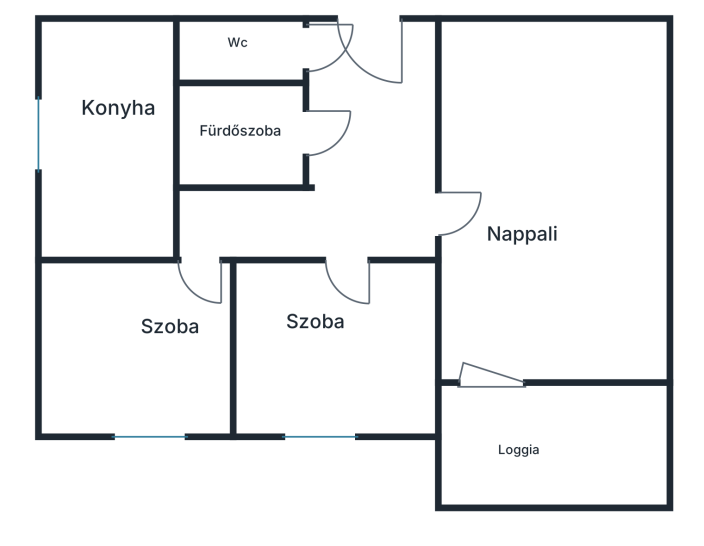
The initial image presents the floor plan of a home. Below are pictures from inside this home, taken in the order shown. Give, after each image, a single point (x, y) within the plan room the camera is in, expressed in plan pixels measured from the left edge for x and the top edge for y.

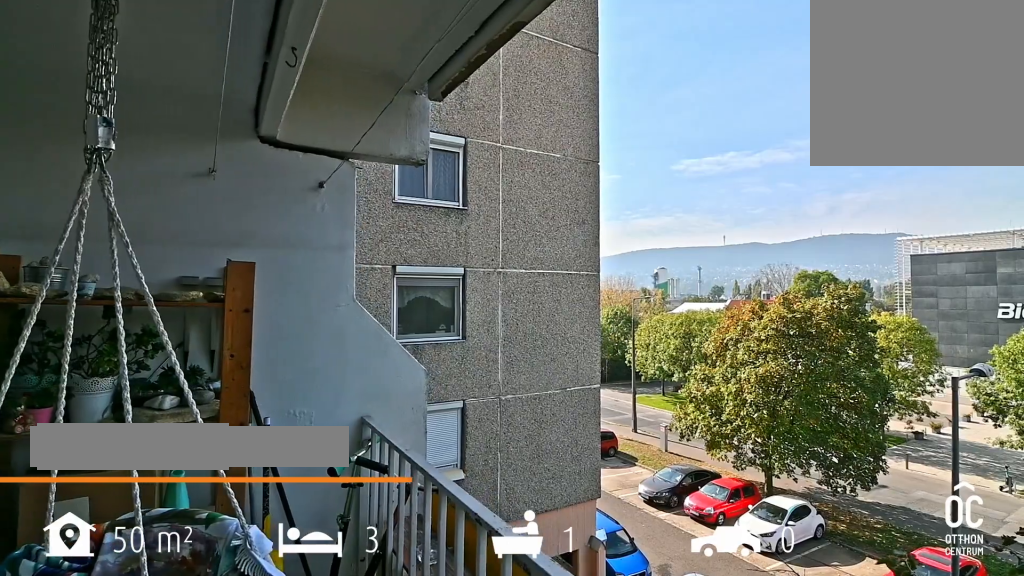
(557, 434)
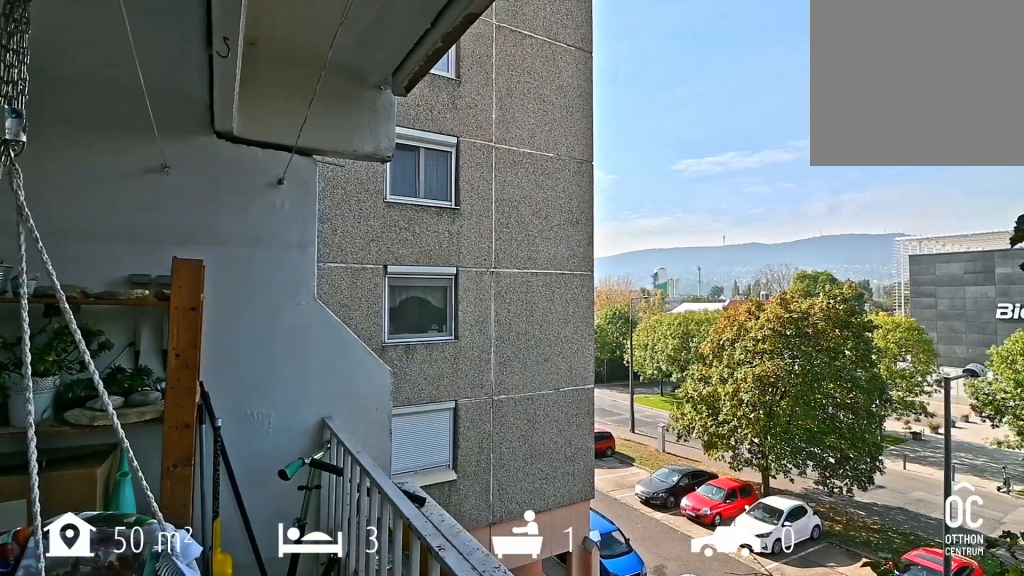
(557, 434)
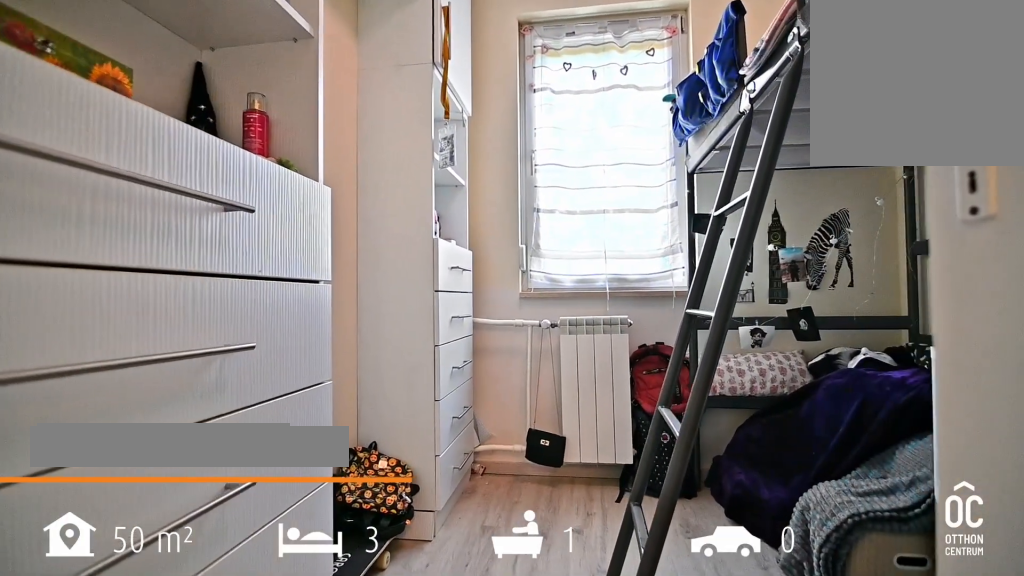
(332, 338)
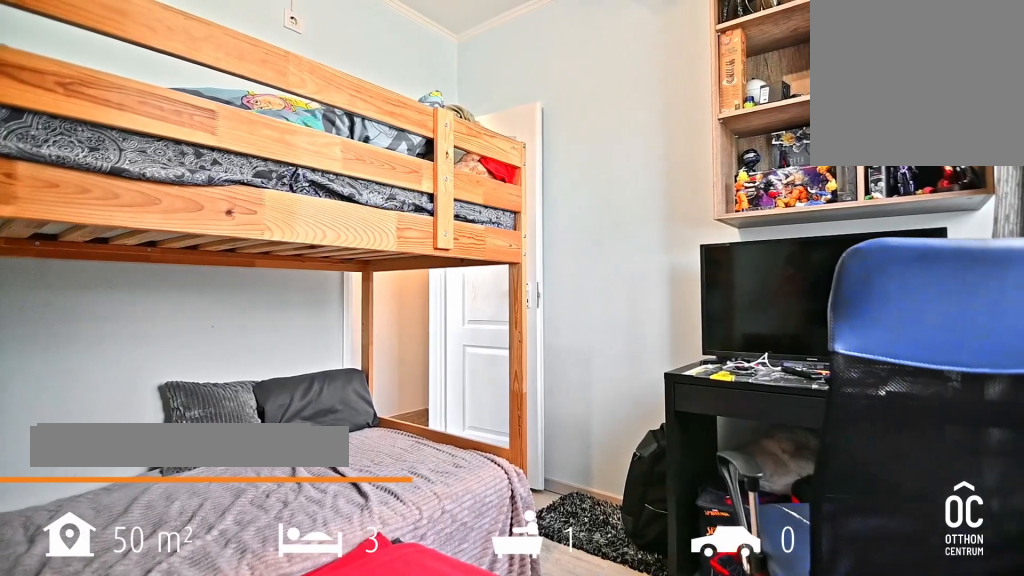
(130, 338)
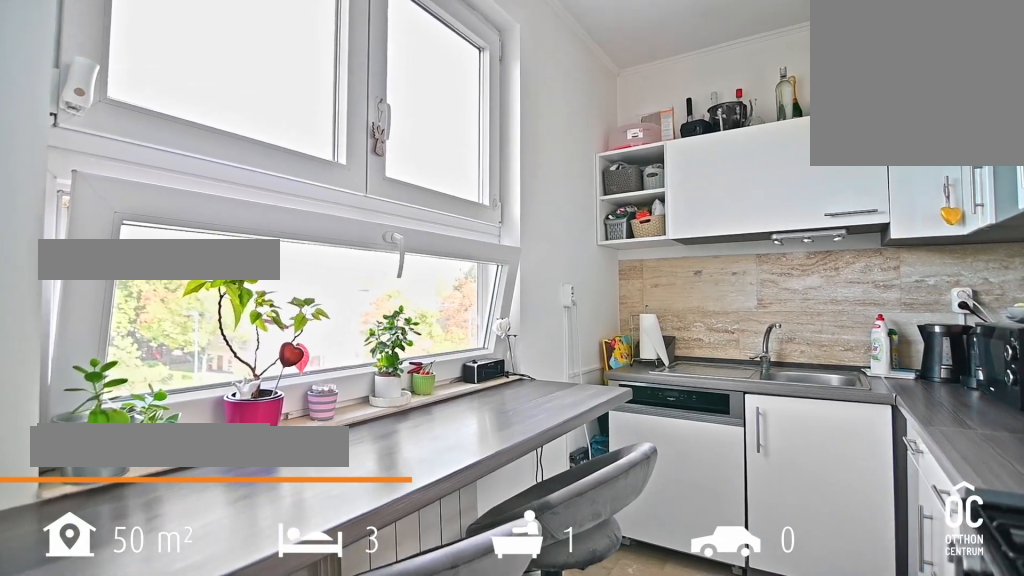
(108, 140)
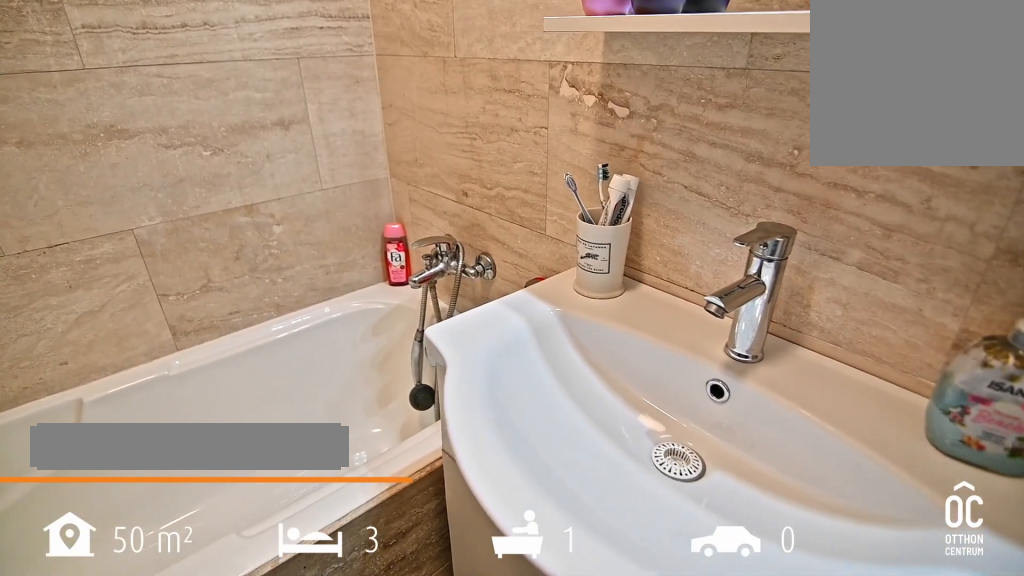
(246, 133)
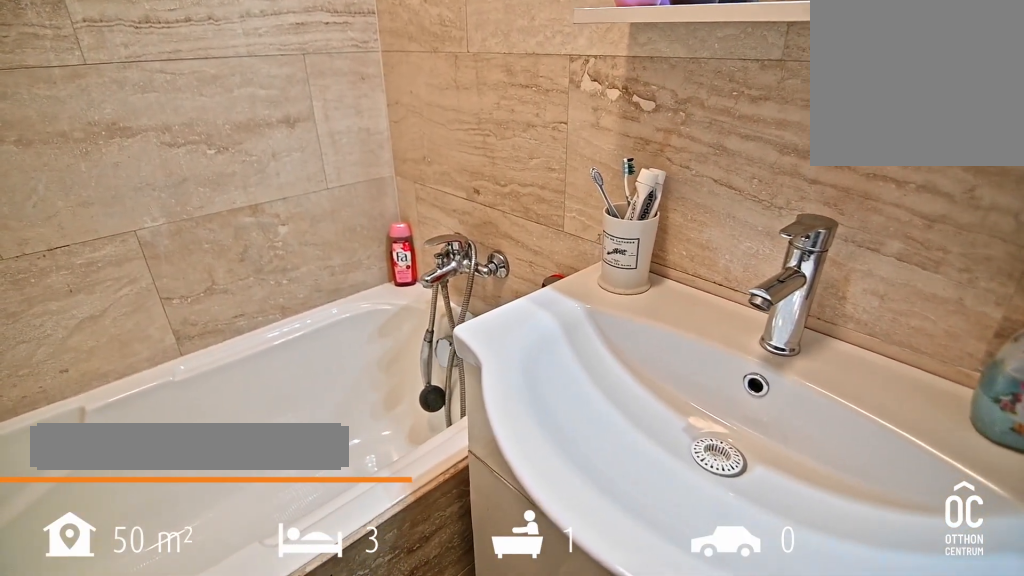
(246, 133)
